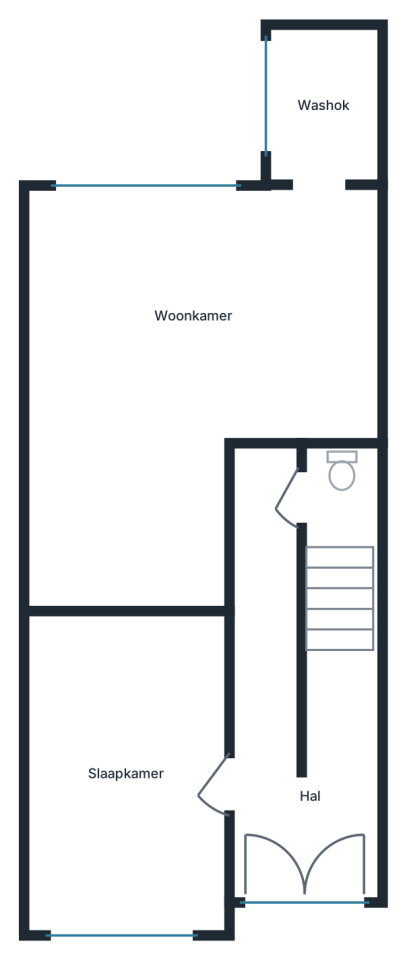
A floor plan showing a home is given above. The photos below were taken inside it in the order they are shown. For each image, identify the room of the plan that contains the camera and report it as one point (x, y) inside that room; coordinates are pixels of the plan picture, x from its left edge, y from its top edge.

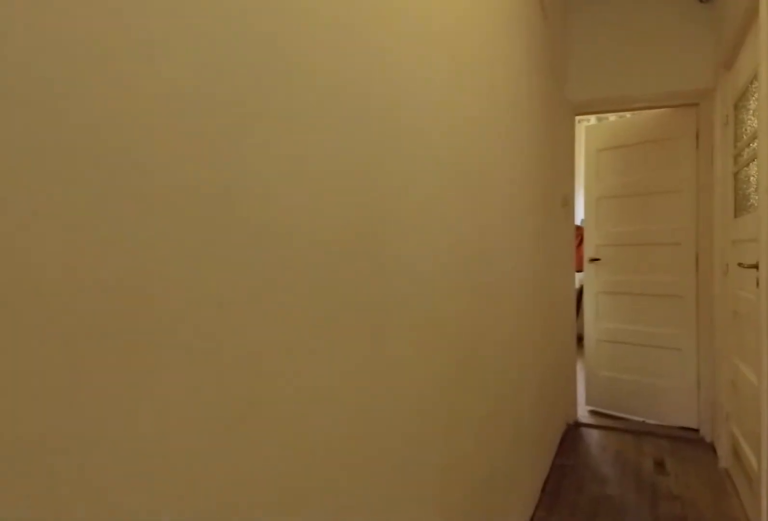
(292, 708)
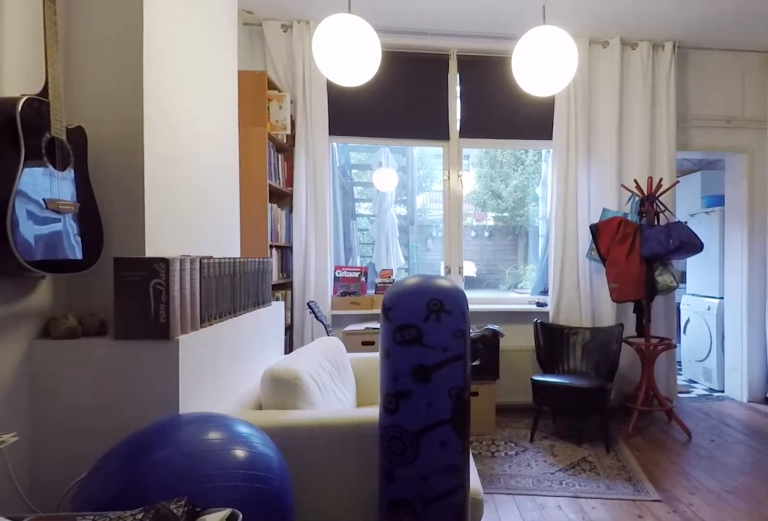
(119, 332)
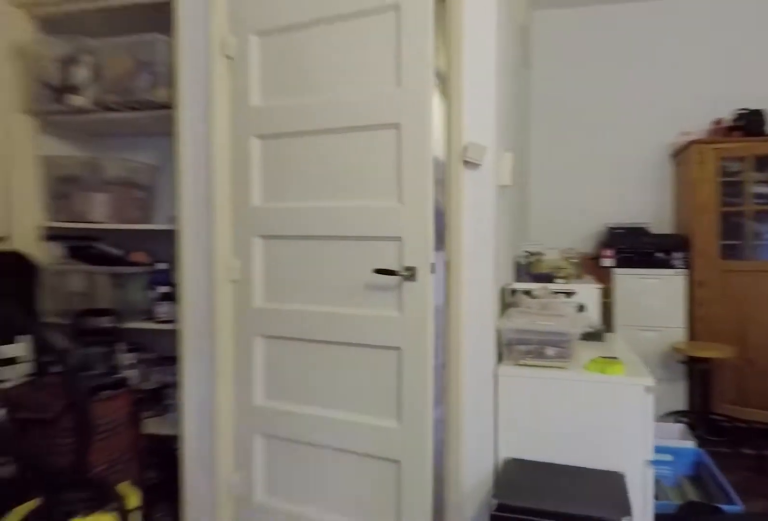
(119, 332)
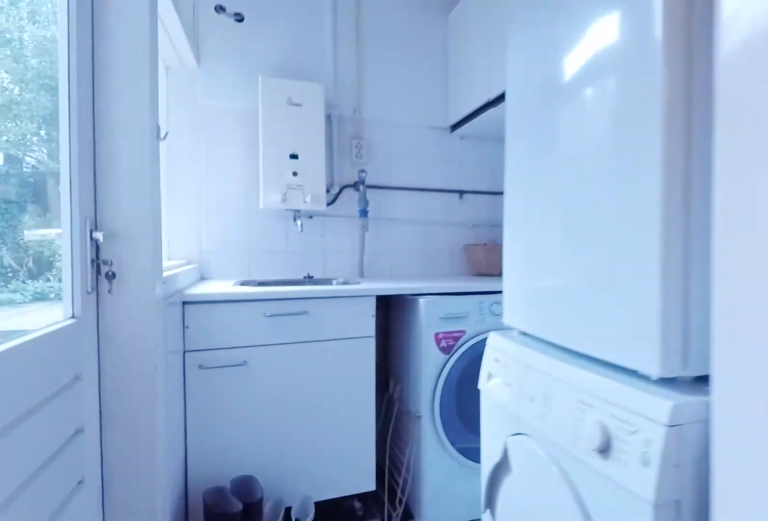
(322, 109)
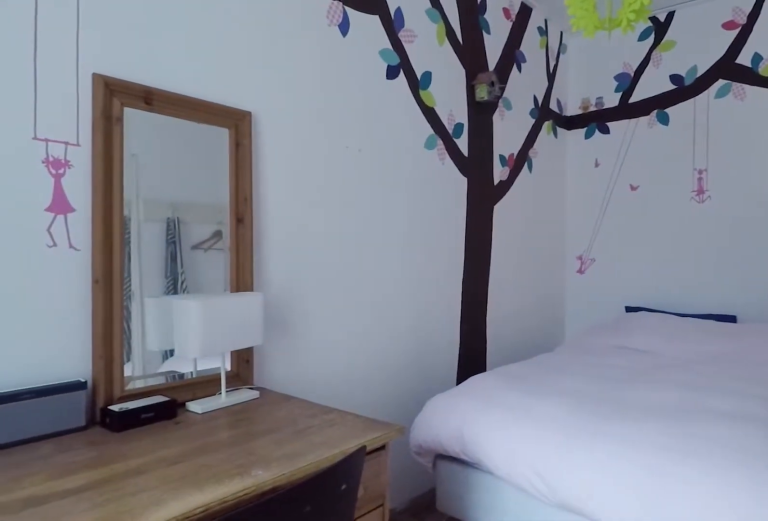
(128, 772)
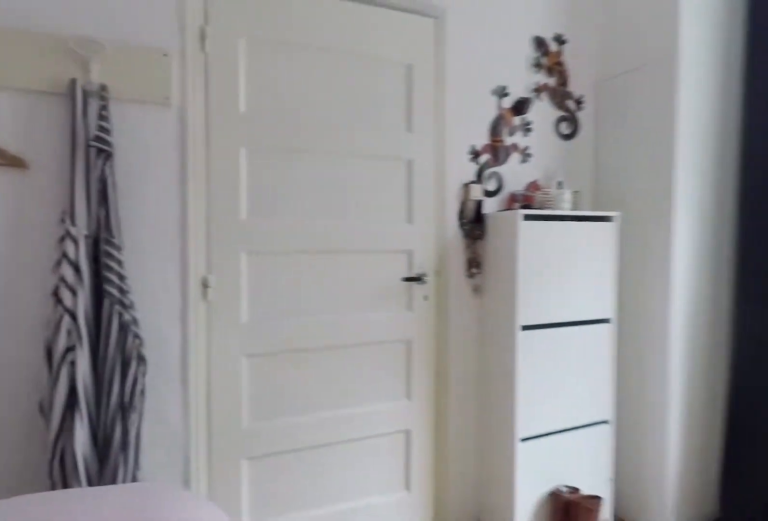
(128, 772)
